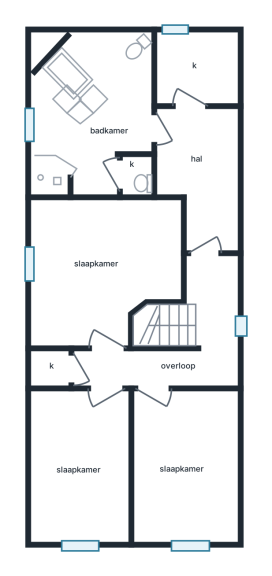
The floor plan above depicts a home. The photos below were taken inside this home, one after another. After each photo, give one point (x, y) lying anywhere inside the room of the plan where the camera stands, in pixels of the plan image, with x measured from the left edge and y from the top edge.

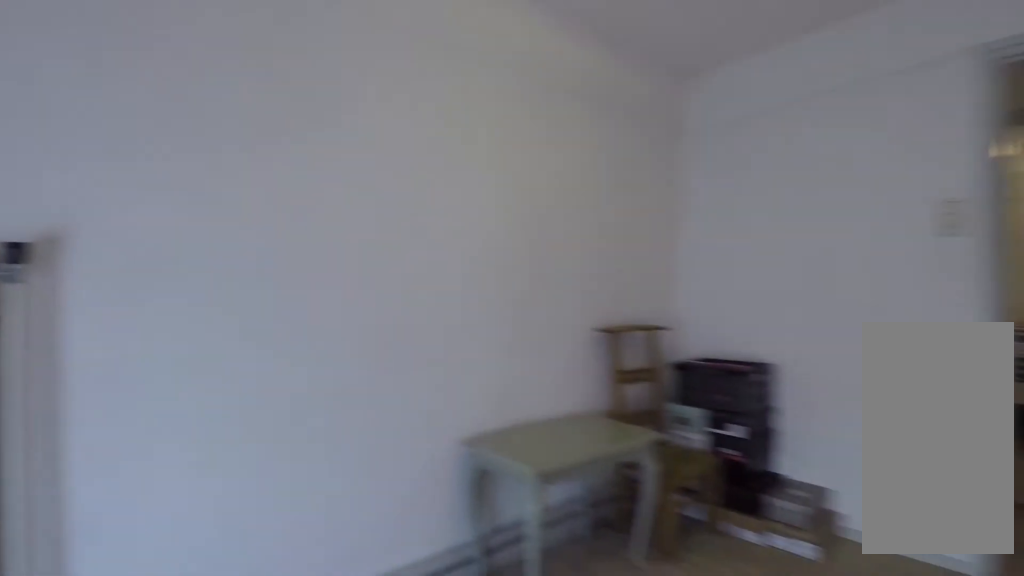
(81, 466)
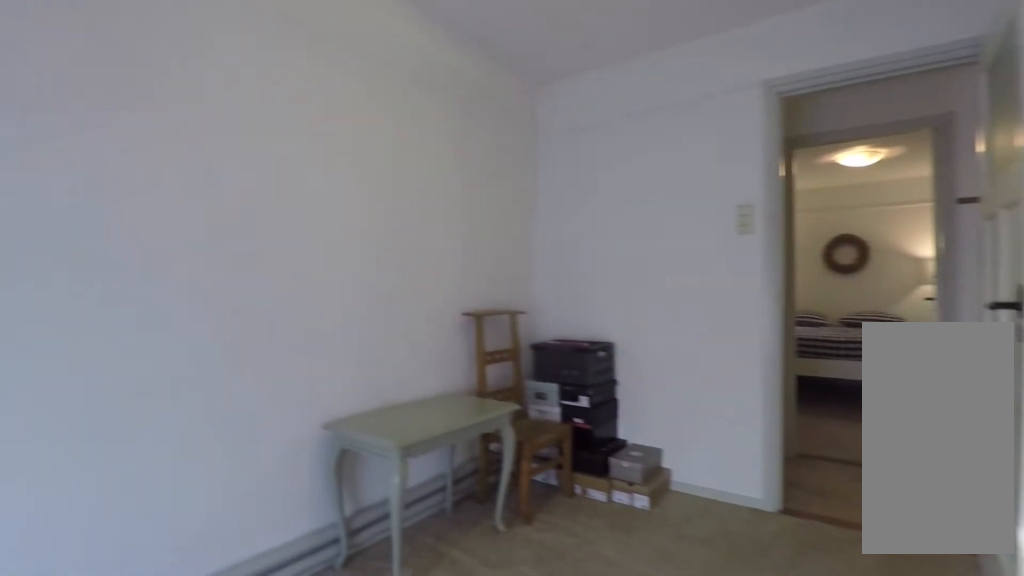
(81, 466)
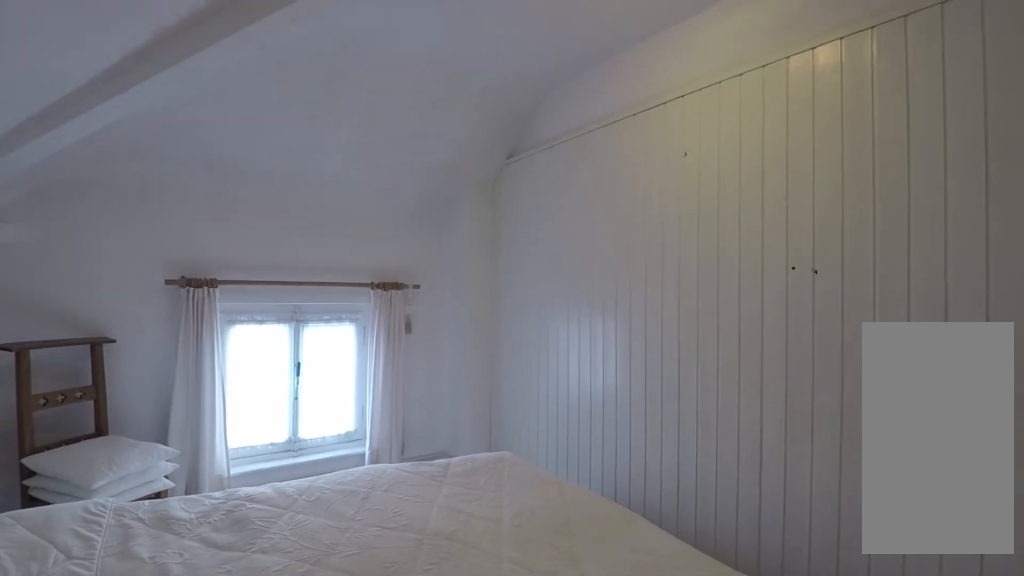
(183, 466)
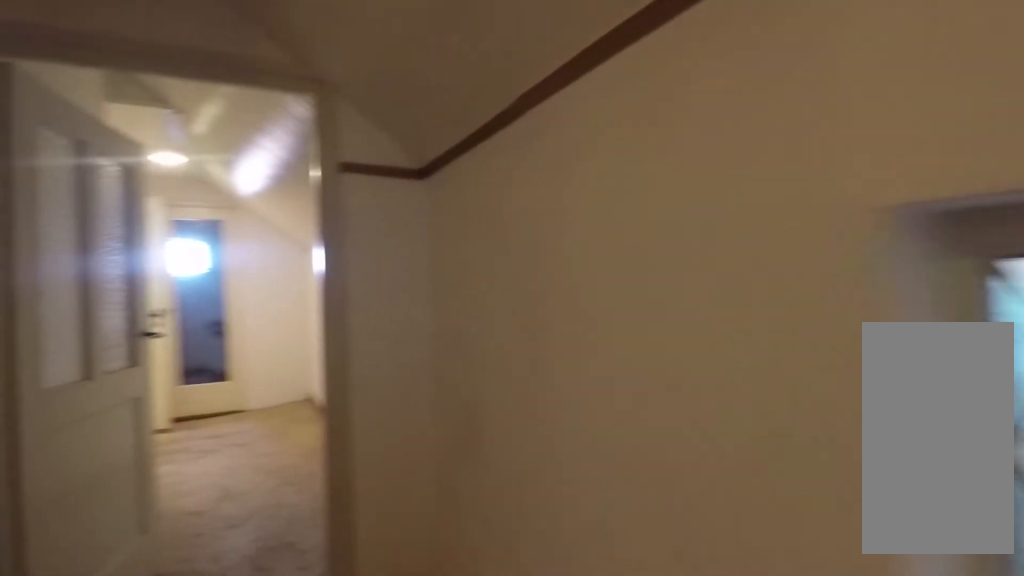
(178, 342)
